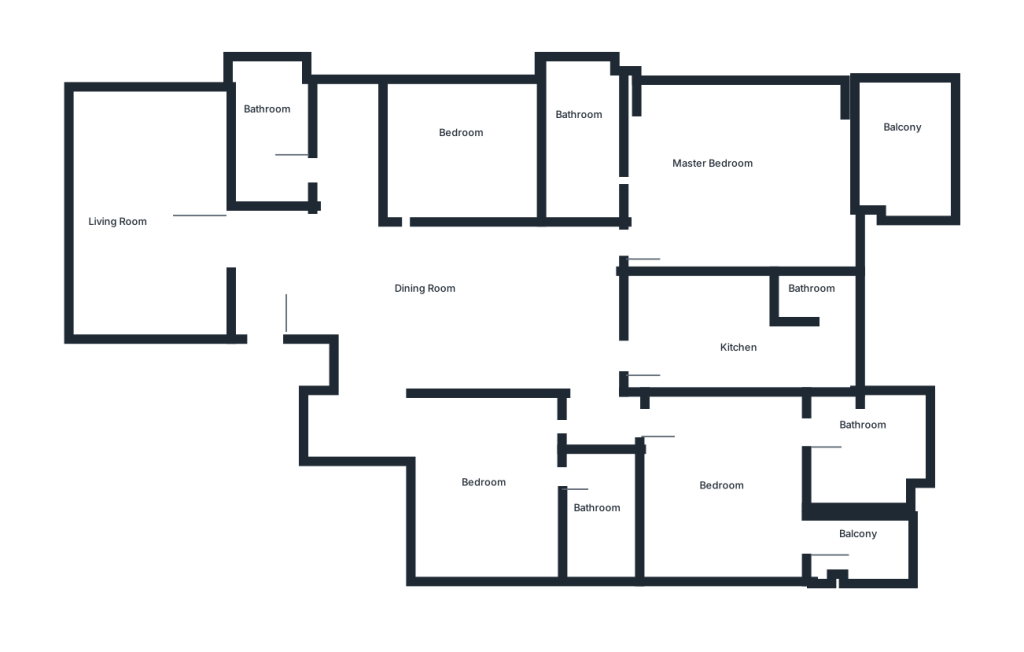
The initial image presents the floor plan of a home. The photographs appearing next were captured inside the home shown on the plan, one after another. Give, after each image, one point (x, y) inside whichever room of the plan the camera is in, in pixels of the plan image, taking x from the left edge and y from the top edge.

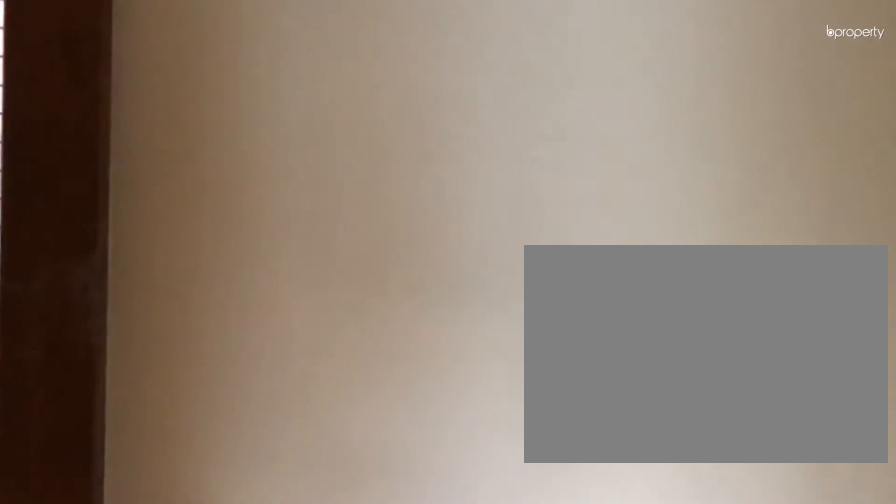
(262, 315)
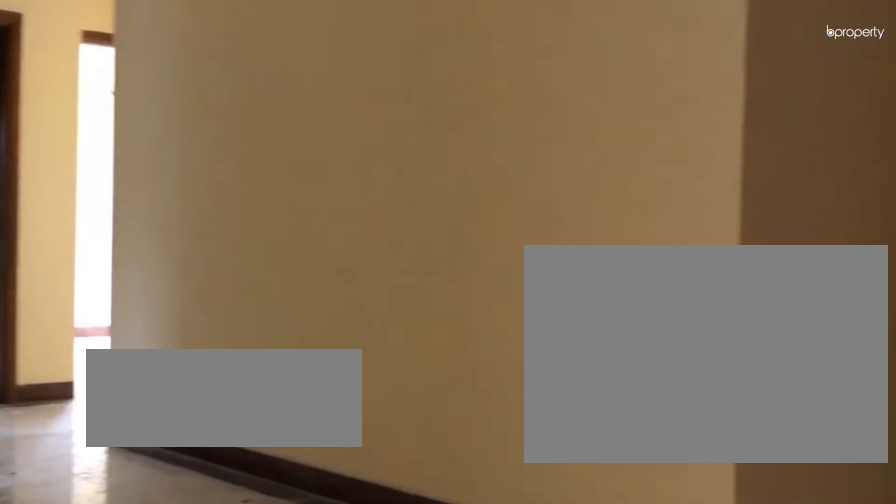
(467, 281)
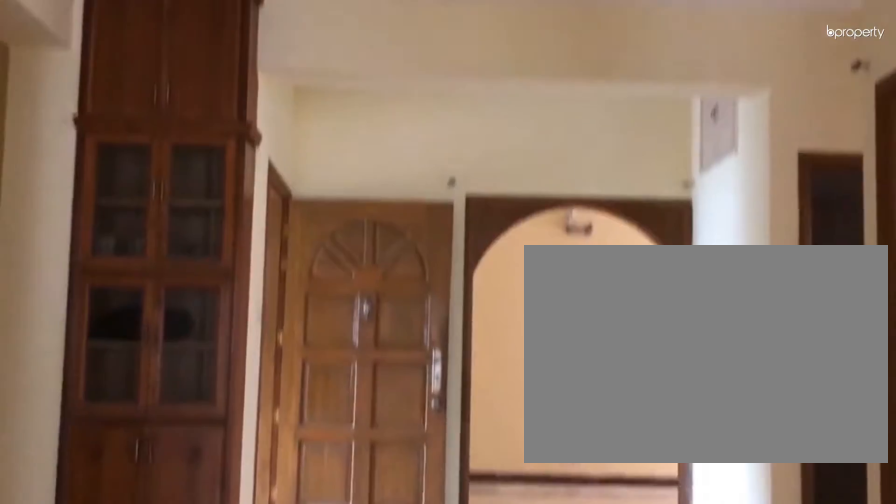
(467, 281)
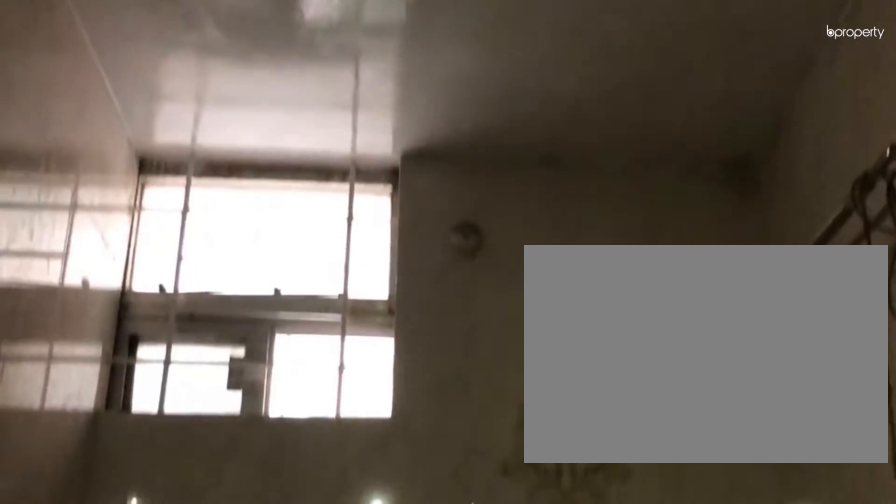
(275, 149)
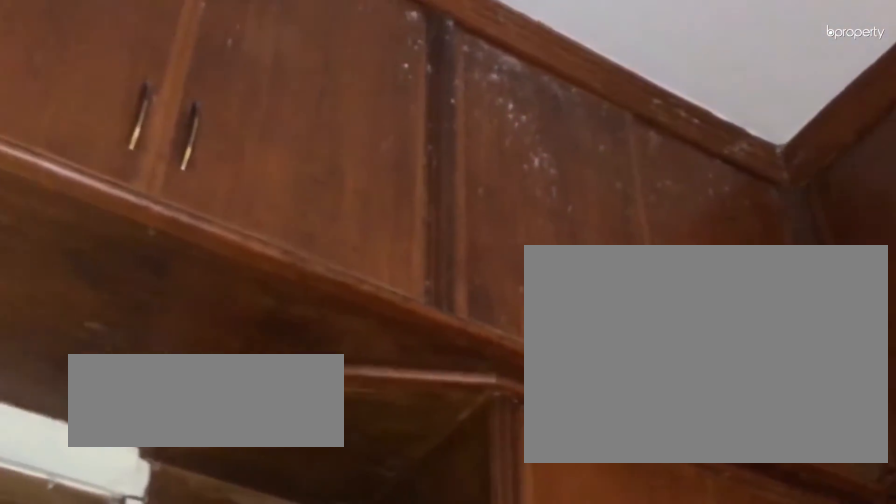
(708, 348)
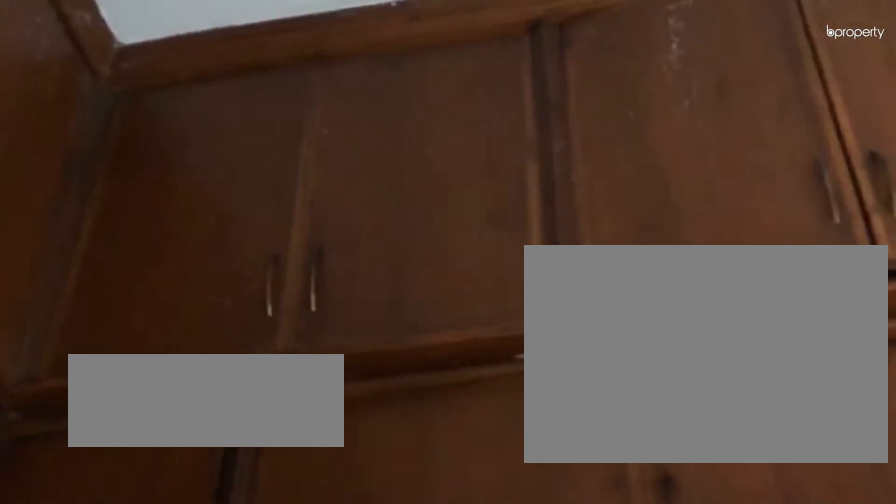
(708, 348)
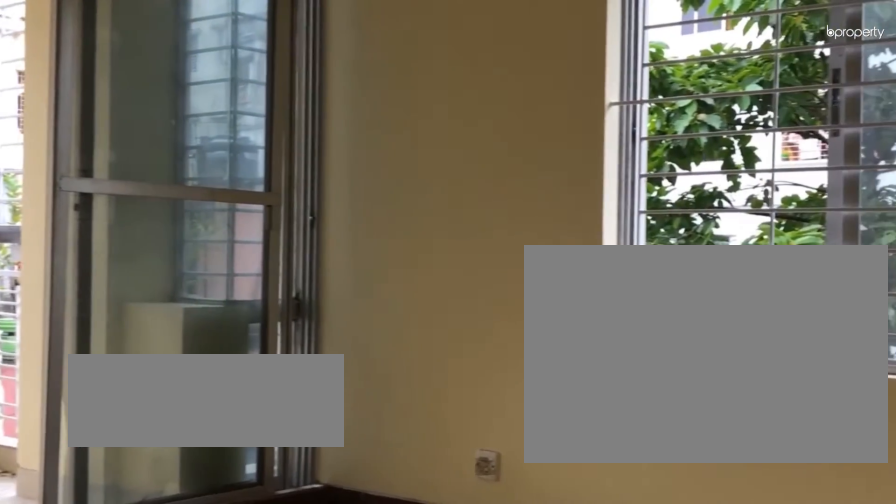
(744, 459)
